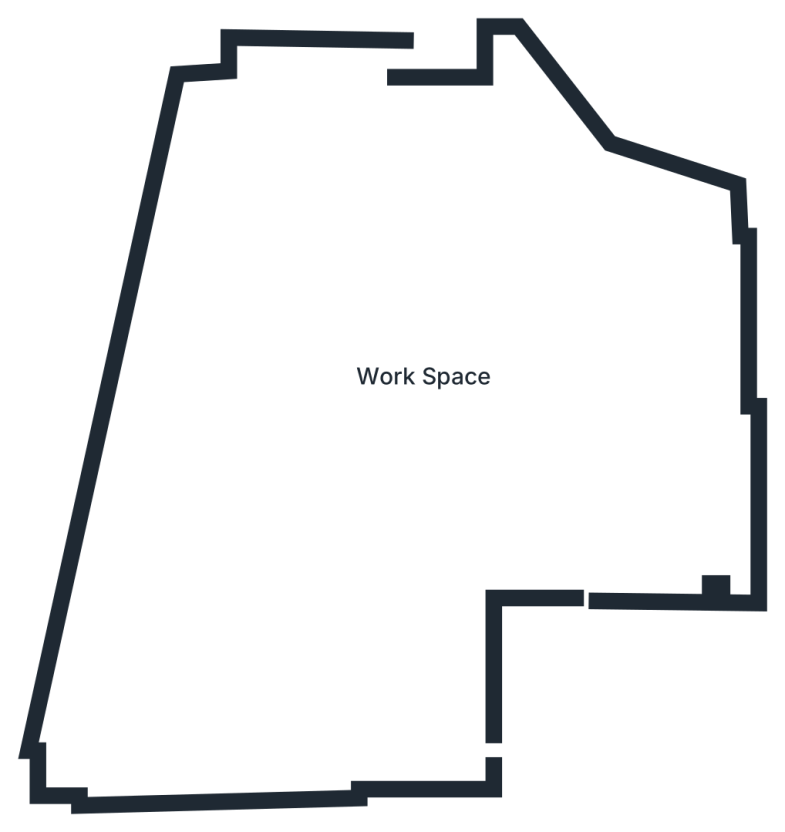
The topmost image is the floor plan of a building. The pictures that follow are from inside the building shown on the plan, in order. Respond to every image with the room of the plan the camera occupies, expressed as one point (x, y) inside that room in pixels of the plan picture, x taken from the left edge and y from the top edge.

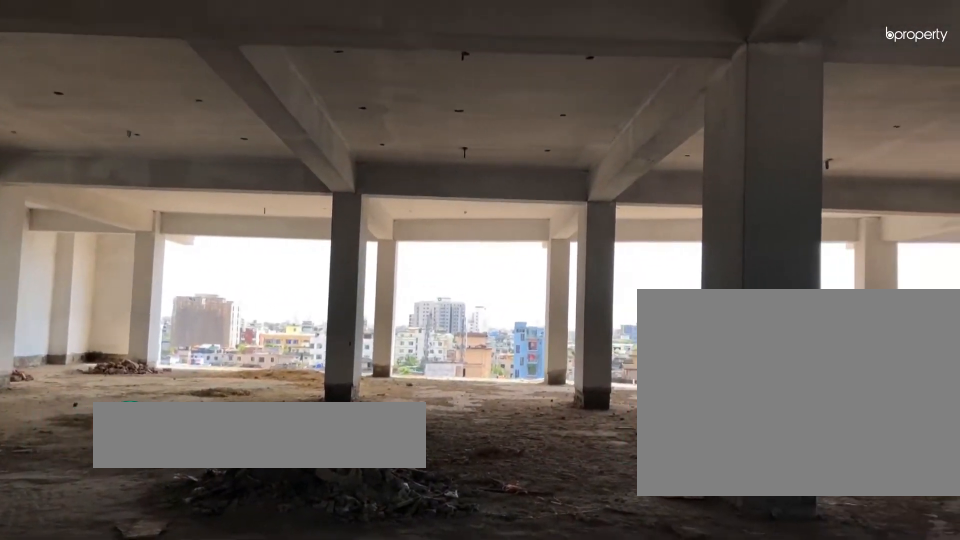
(558, 458)
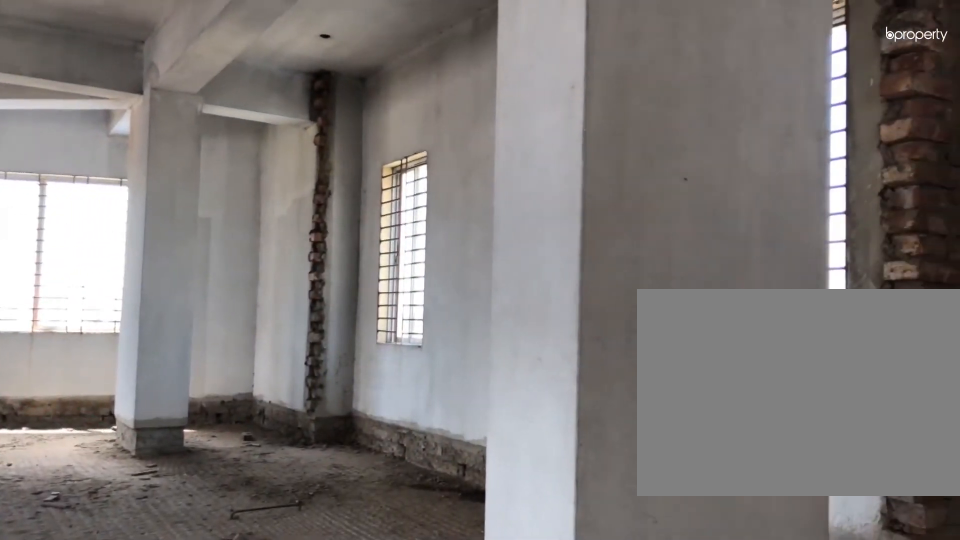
(558, 458)
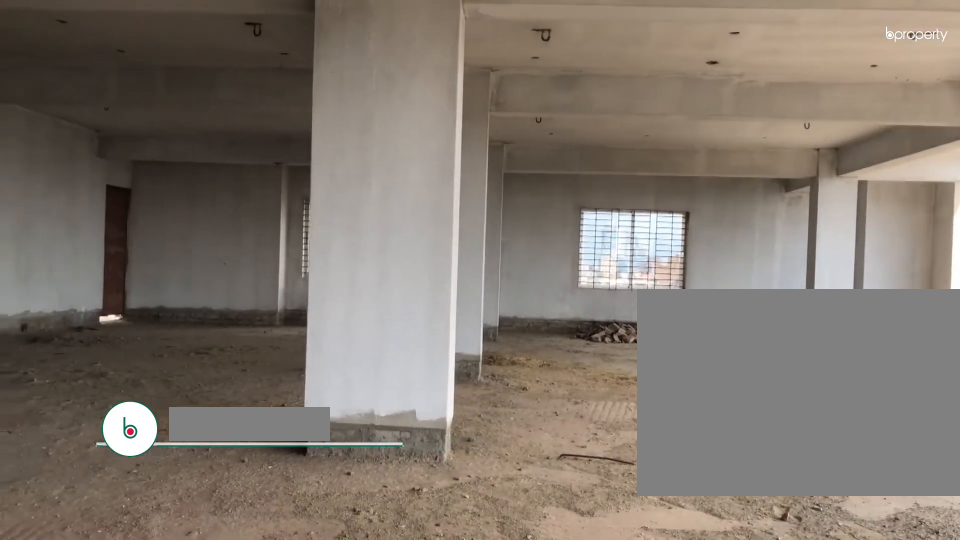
(406, 402)
